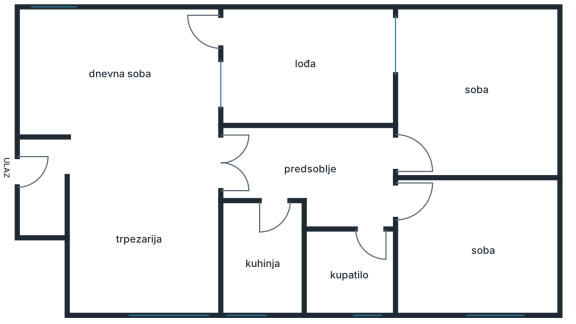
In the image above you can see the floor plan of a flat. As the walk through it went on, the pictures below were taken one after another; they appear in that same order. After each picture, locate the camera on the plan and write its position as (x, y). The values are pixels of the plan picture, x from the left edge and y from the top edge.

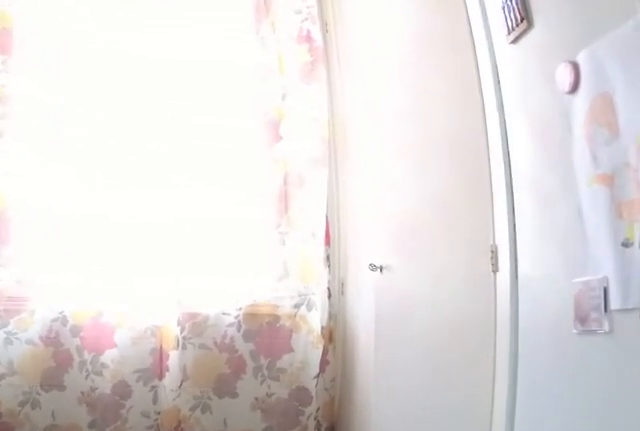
(263, 211)
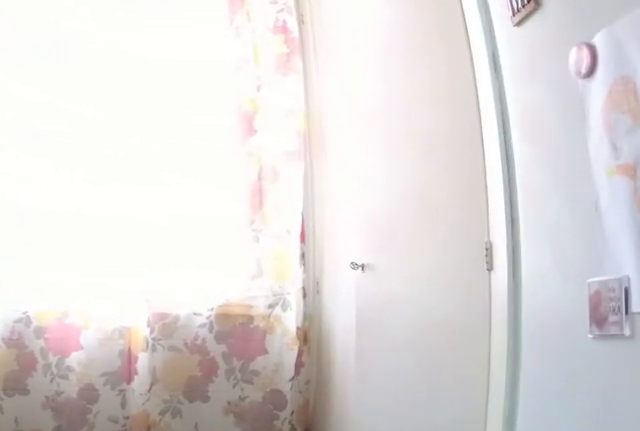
(263, 218)
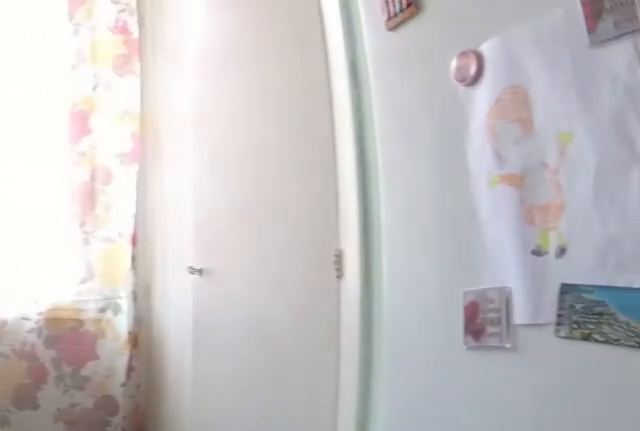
(263, 230)
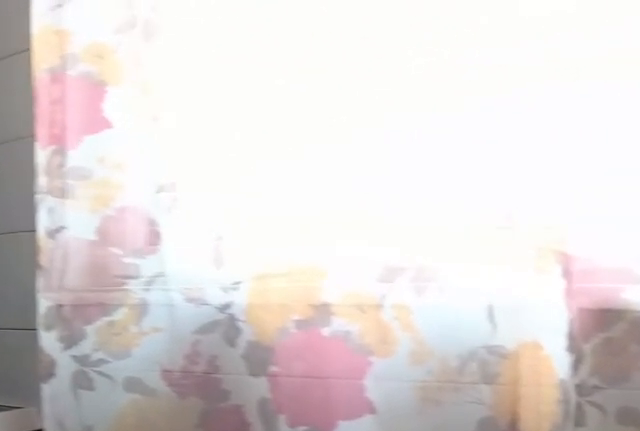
(258, 284)
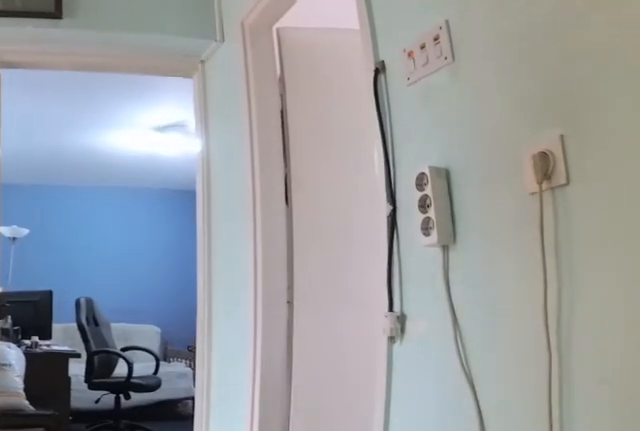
(285, 175)
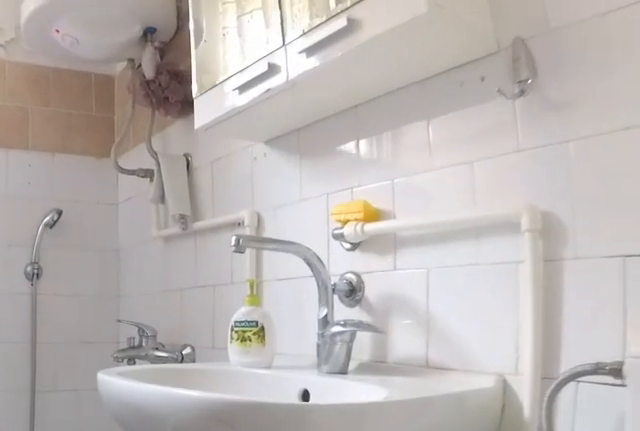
(367, 220)
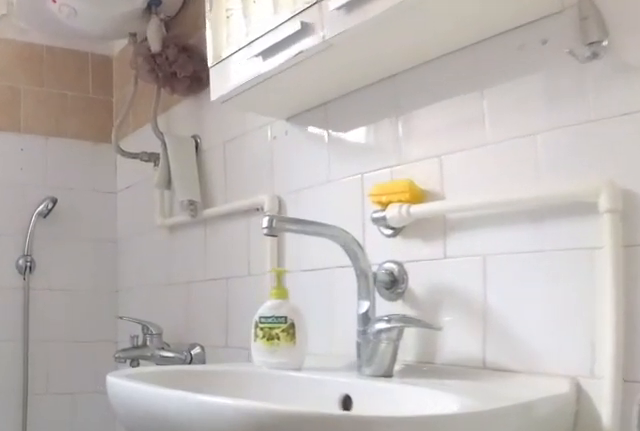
(367, 228)
